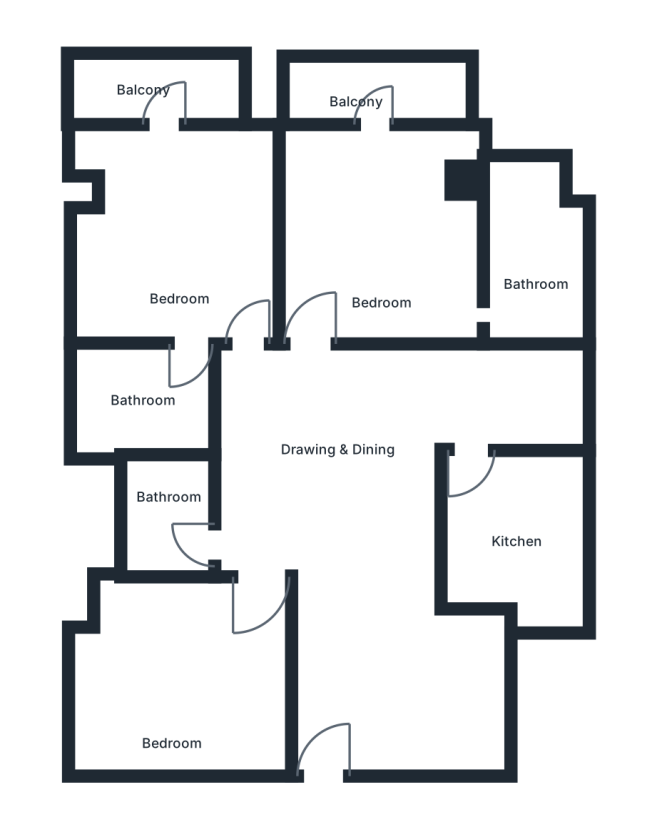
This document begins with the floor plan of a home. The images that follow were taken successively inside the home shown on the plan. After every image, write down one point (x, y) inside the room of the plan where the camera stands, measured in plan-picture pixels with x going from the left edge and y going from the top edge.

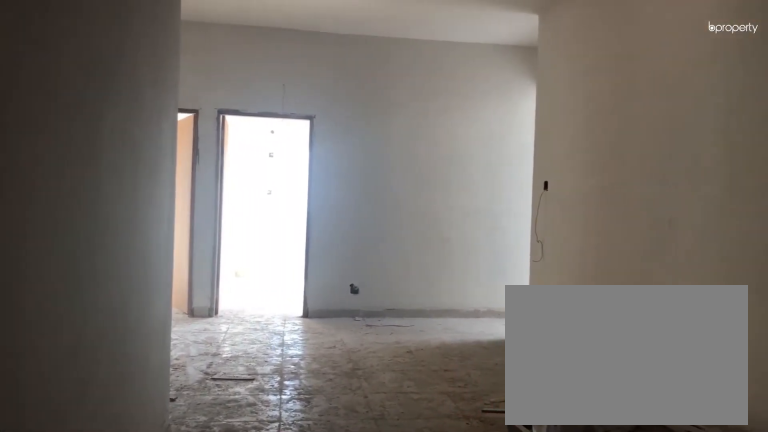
(331, 512)
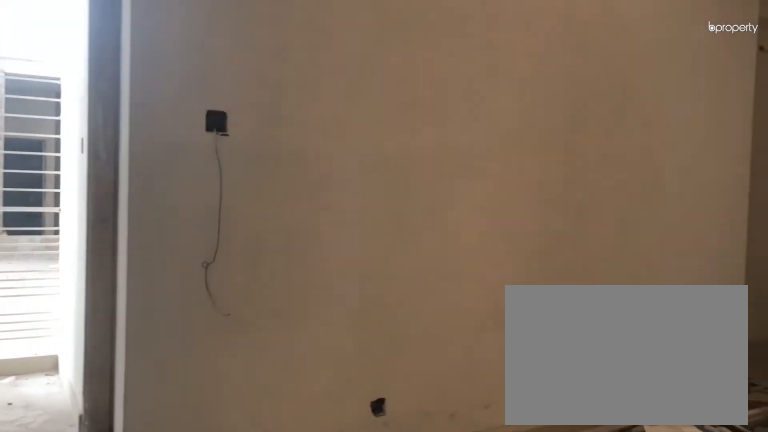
(331, 511)
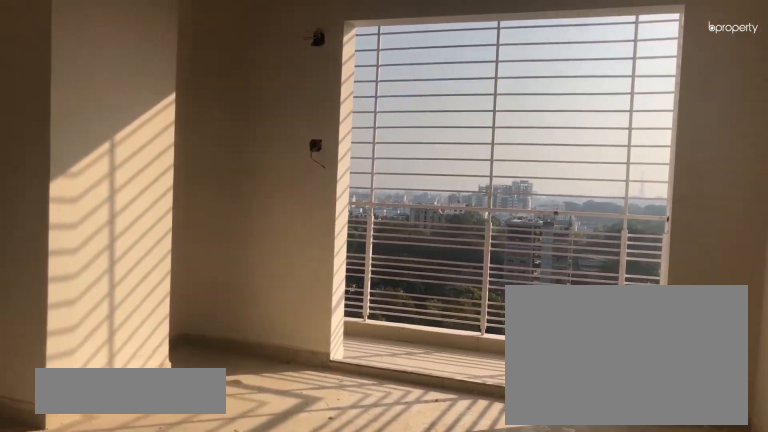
(177, 240)
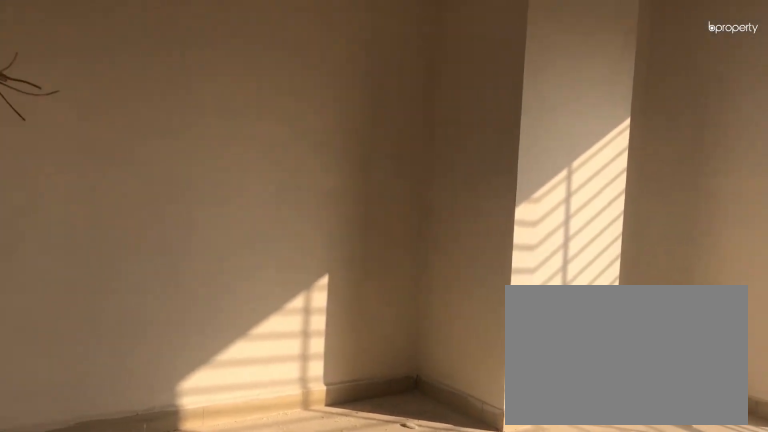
(177, 240)
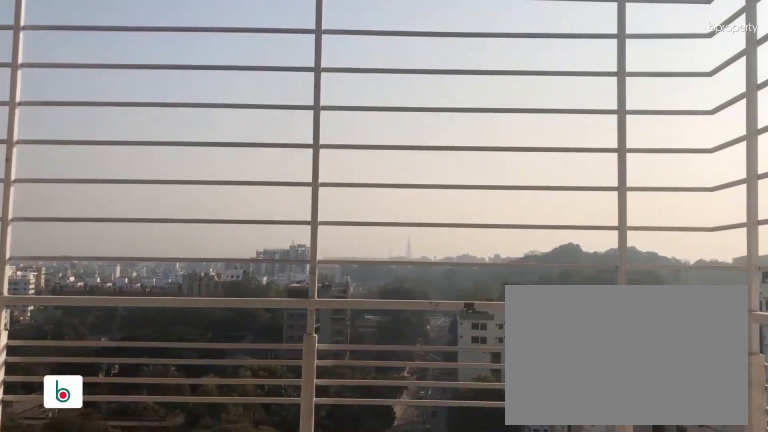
(158, 84)
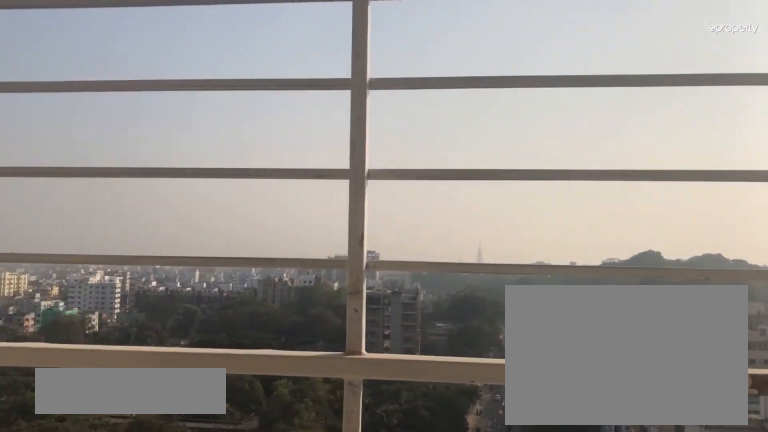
(158, 84)
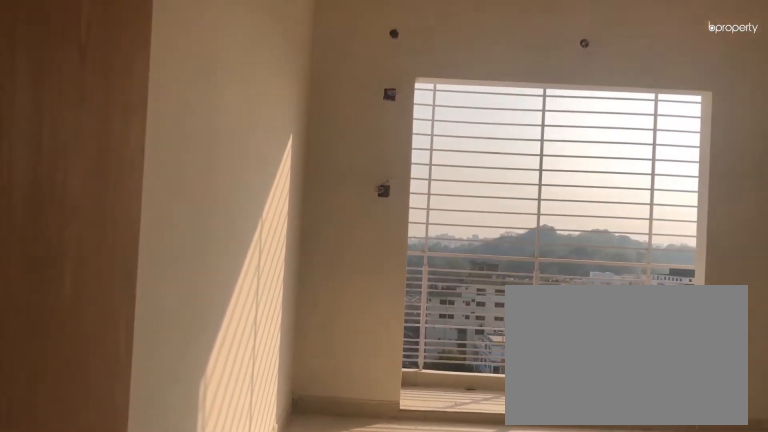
(370, 259)
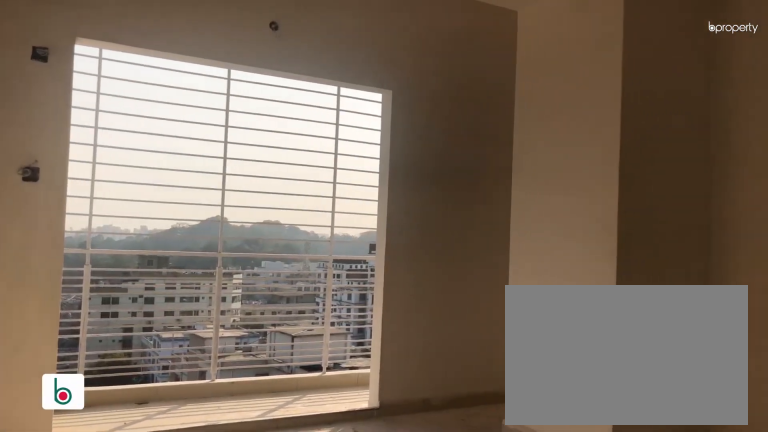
(370, 259)
